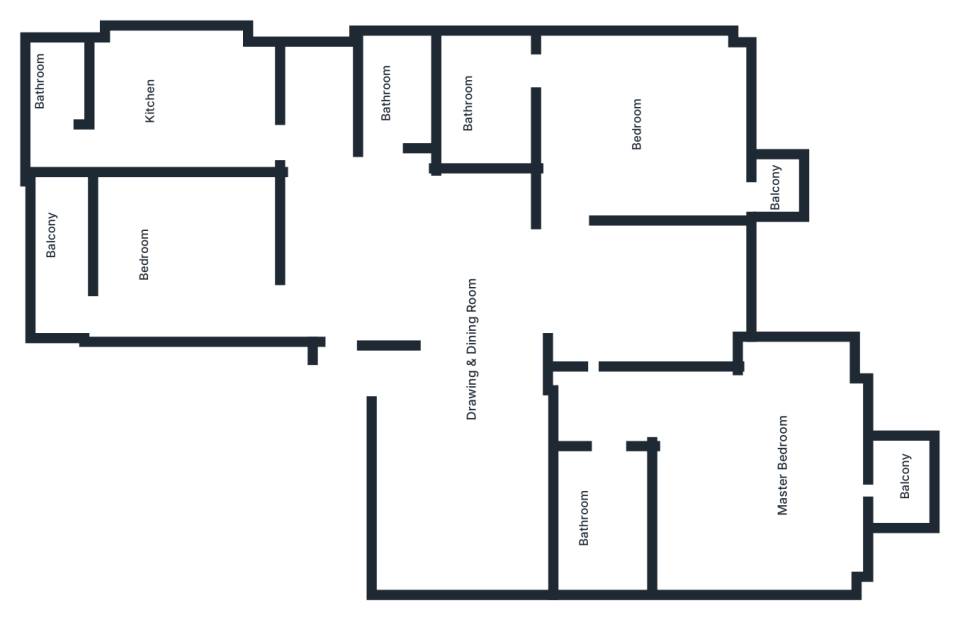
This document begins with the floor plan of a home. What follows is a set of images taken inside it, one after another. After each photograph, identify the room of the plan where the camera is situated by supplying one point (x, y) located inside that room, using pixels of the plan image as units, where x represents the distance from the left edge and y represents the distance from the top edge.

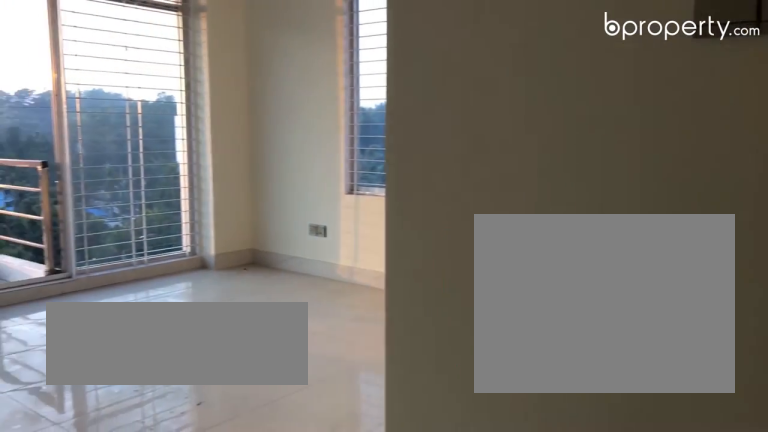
(765, 461)
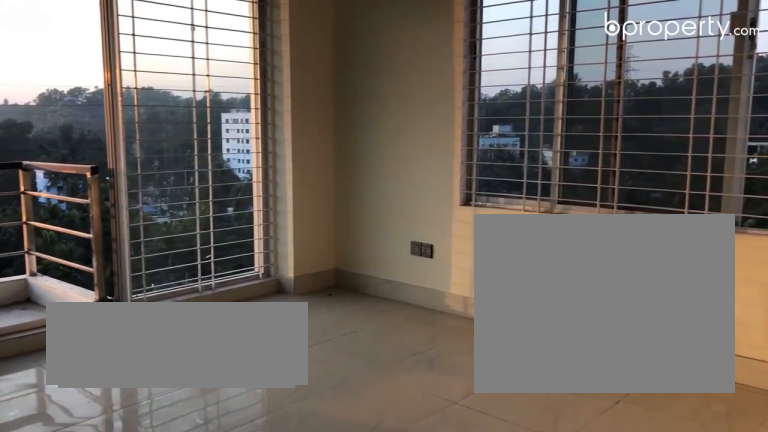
(765, 461)
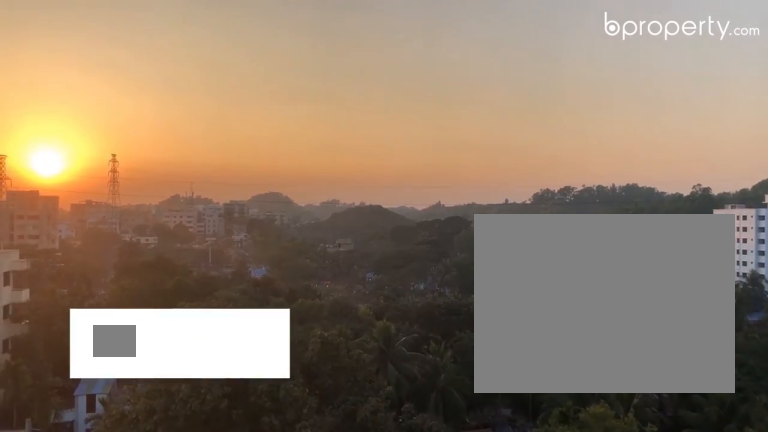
(906, 484)
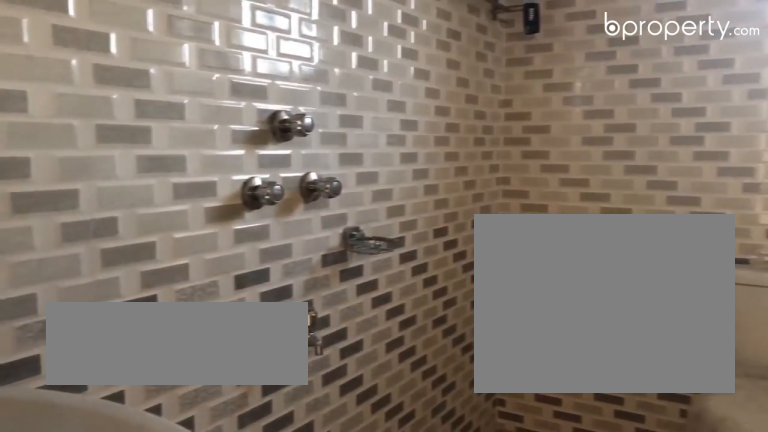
(596, 503)
